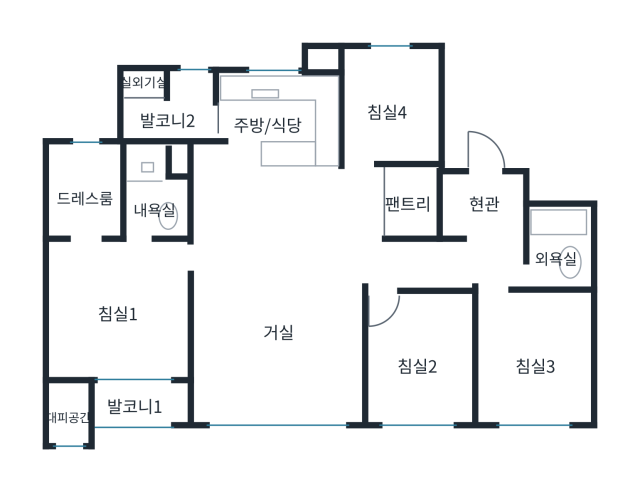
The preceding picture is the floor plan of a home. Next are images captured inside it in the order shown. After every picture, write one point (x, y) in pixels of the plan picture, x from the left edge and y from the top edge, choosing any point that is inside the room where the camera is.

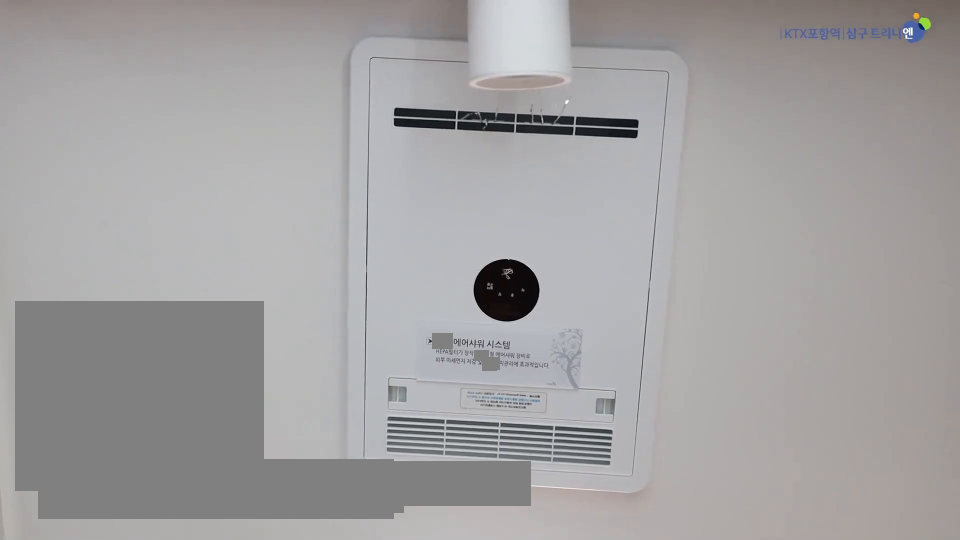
(479, 209)
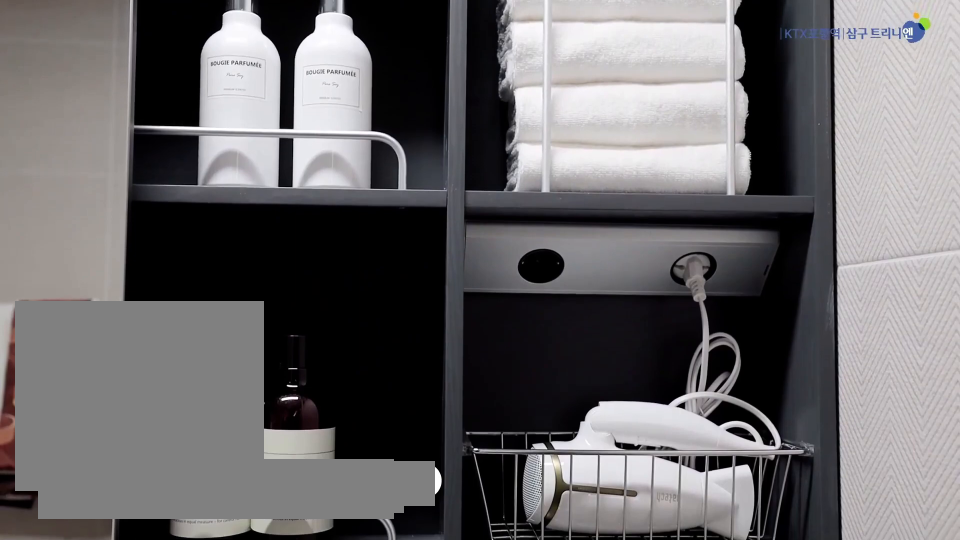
(561, 247)
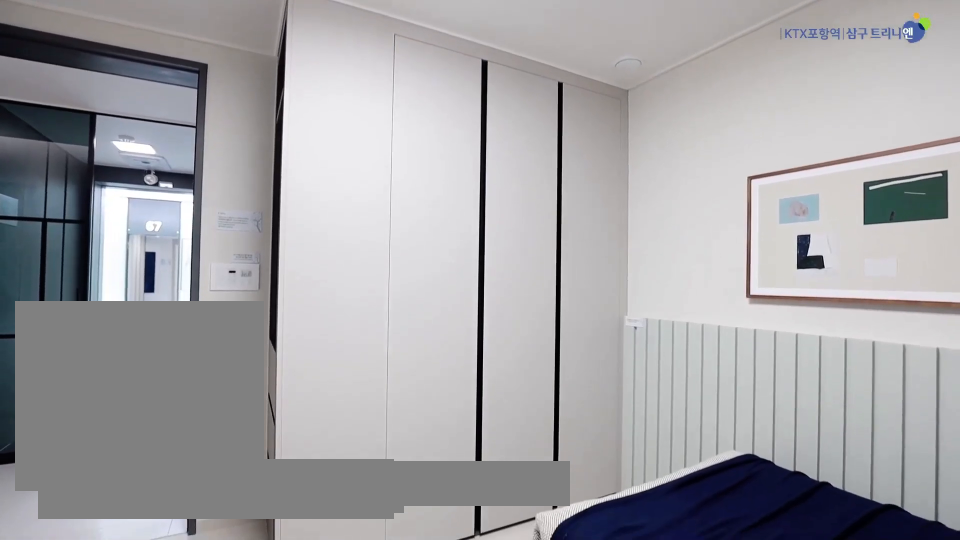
(537, 357)
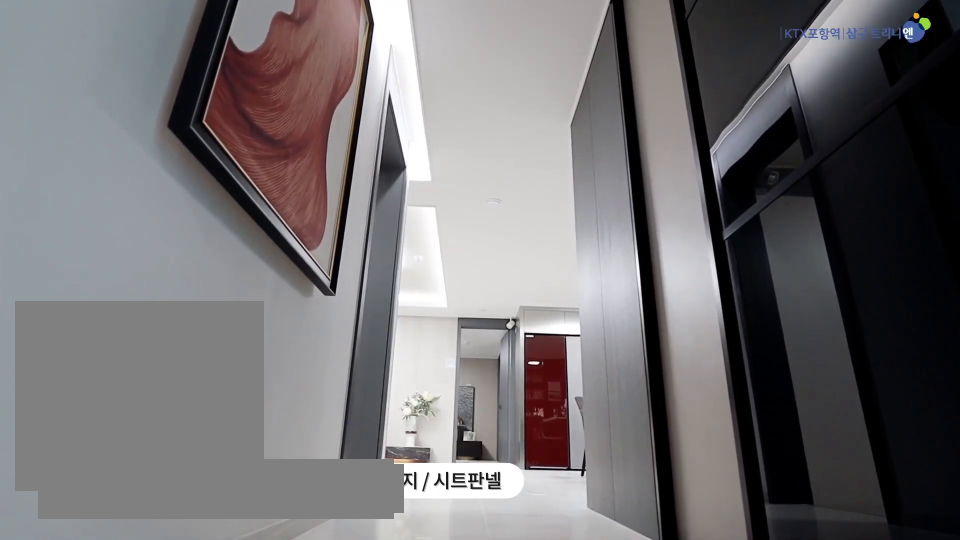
(443, 265)
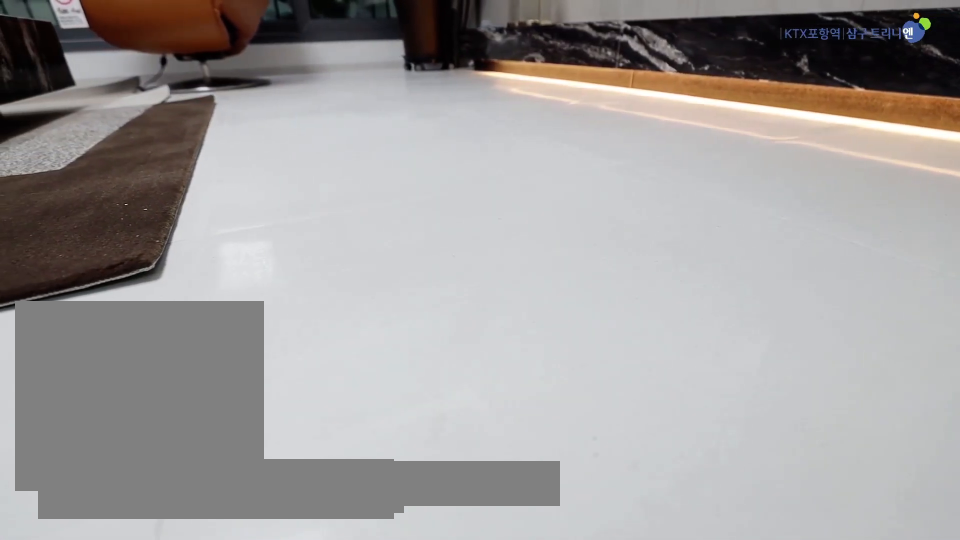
(278, 334)
